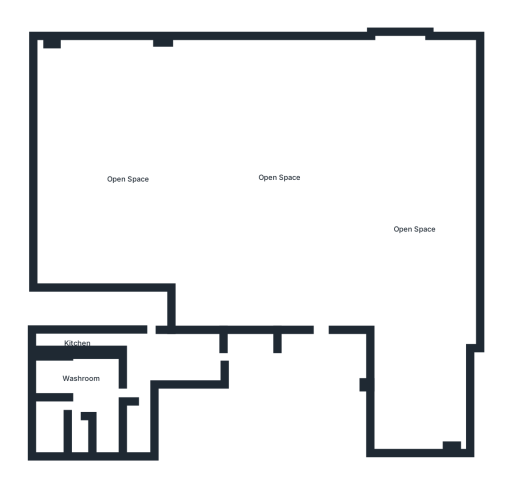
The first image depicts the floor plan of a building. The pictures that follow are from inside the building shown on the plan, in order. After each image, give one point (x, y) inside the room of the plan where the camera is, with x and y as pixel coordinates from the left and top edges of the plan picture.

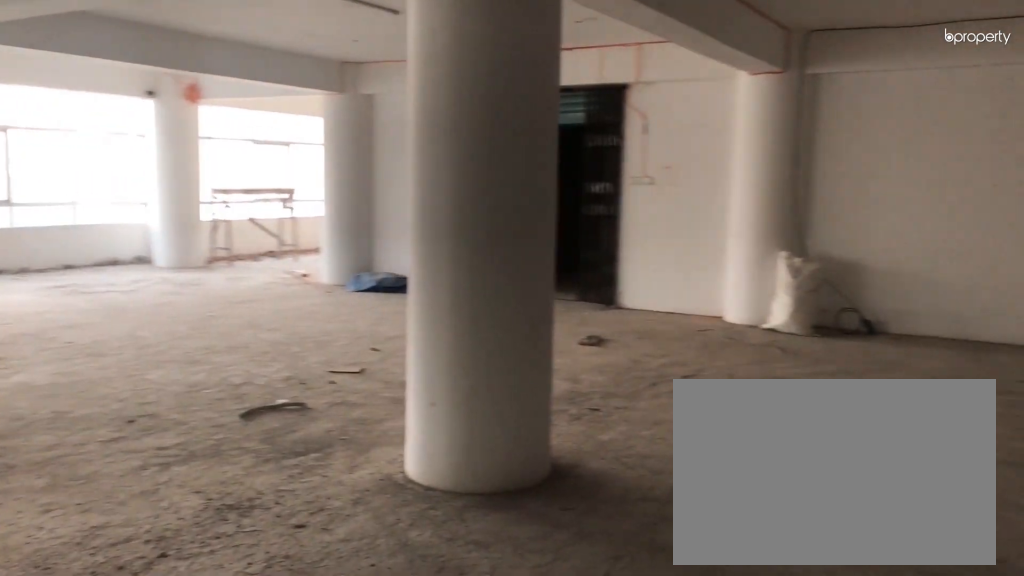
(281, 175)
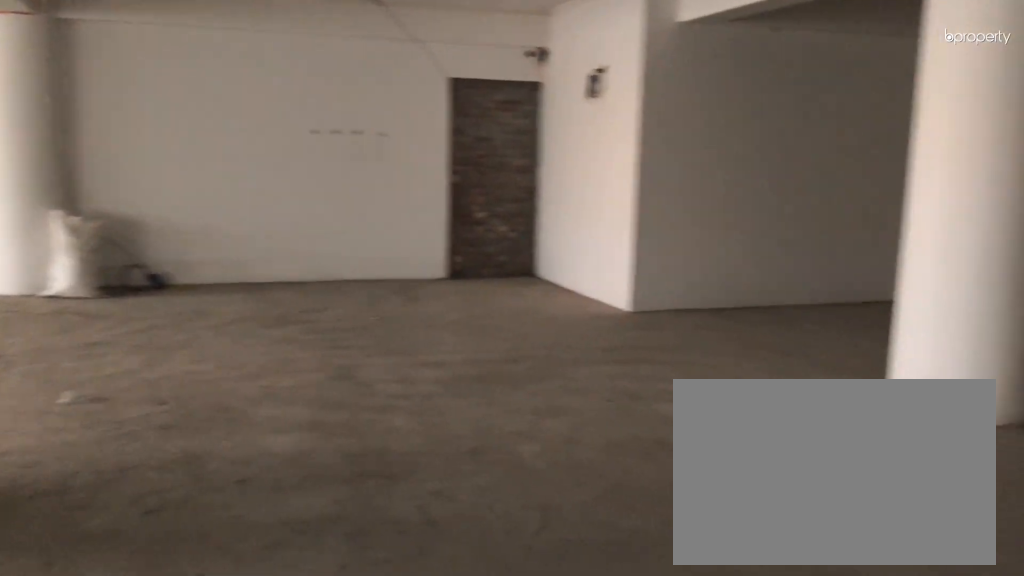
(281, 175)
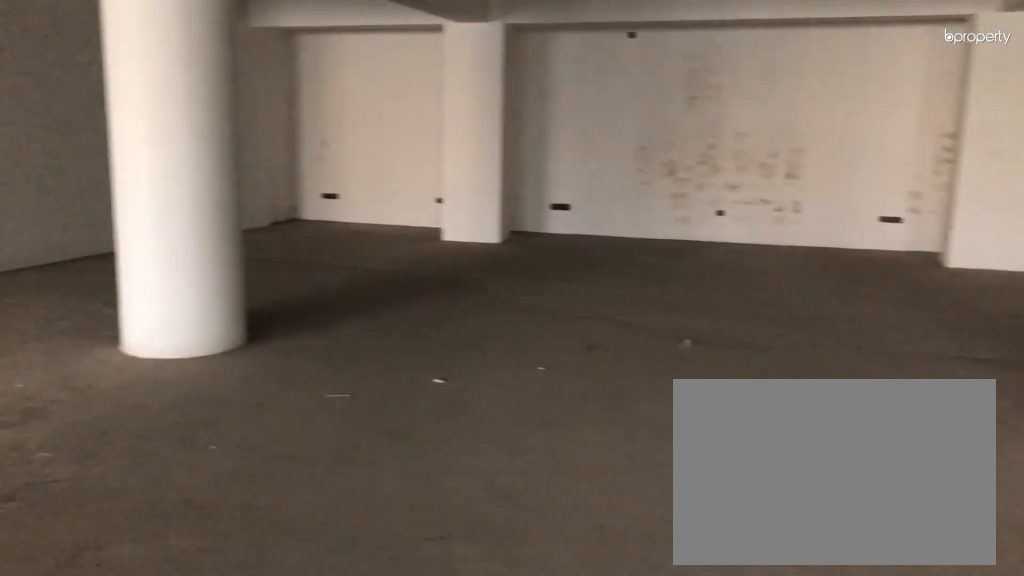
(281, 175)
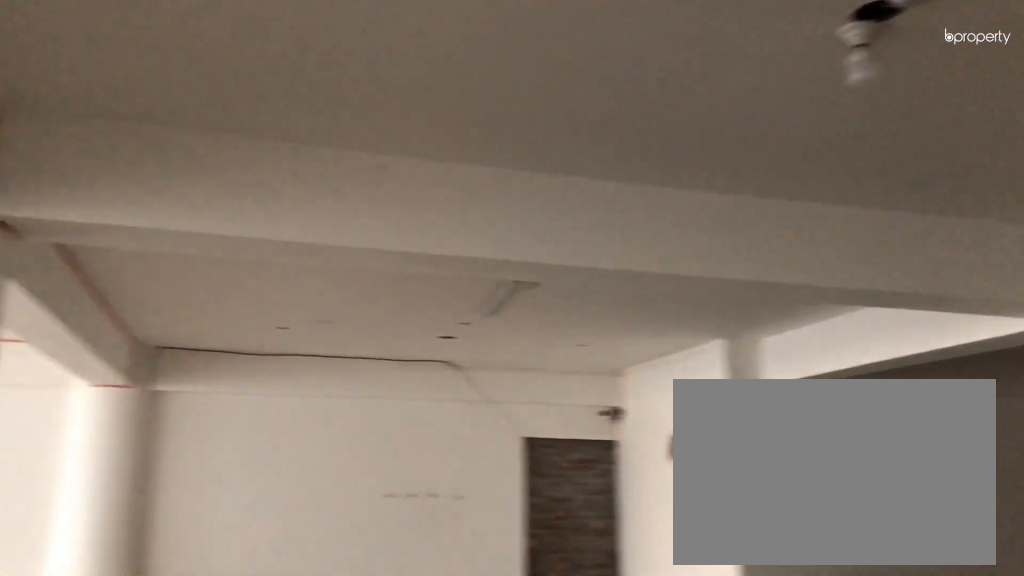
(281, 175)
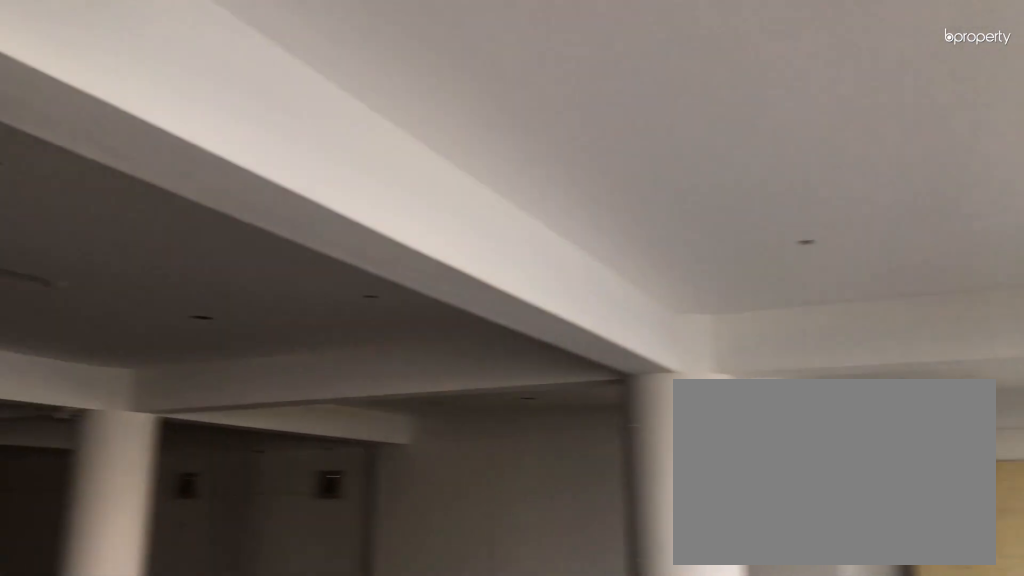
(417, 228)
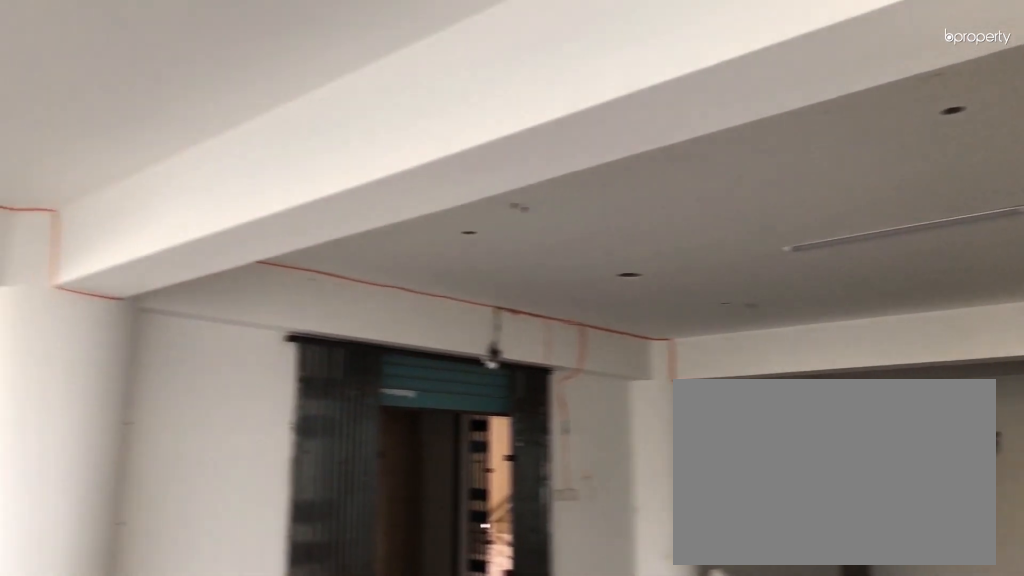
(417, 228)
